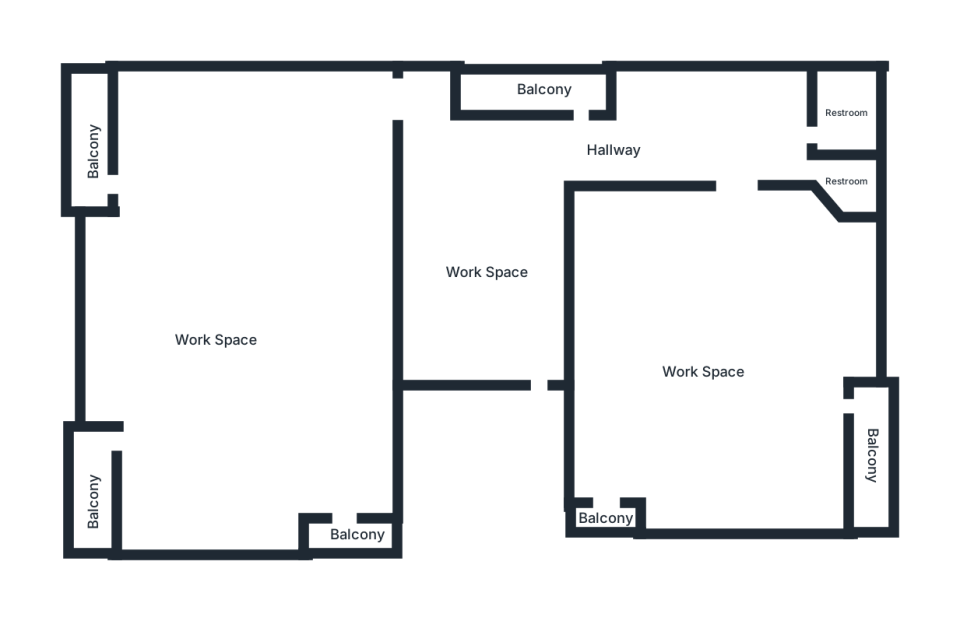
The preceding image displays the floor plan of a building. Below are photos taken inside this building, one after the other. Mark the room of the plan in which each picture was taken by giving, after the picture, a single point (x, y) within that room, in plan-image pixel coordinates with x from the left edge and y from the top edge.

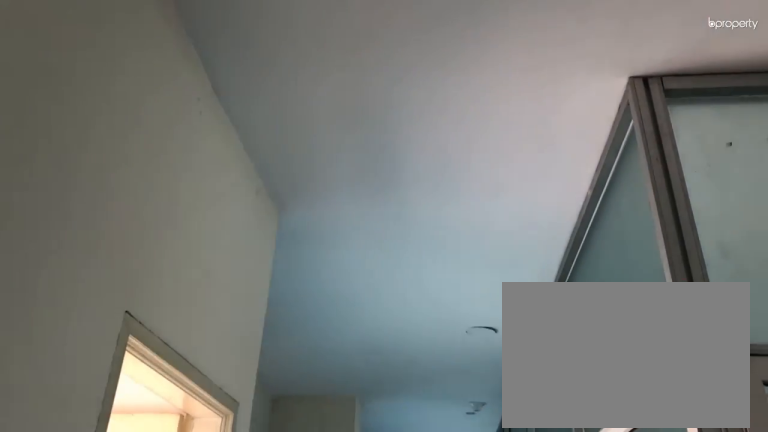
(485, 272)
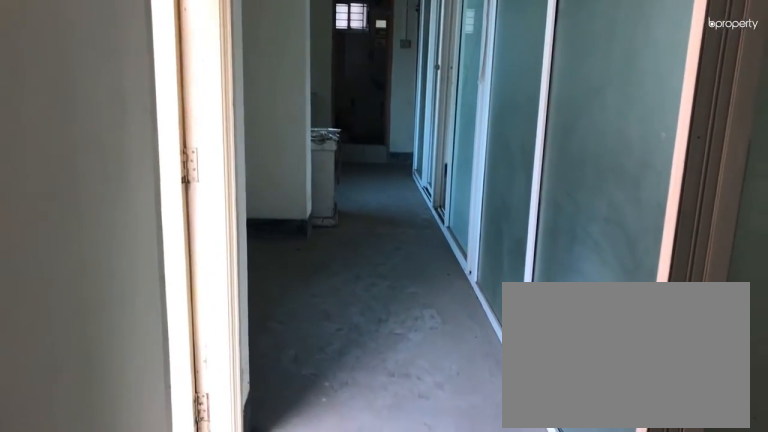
(485, 272)
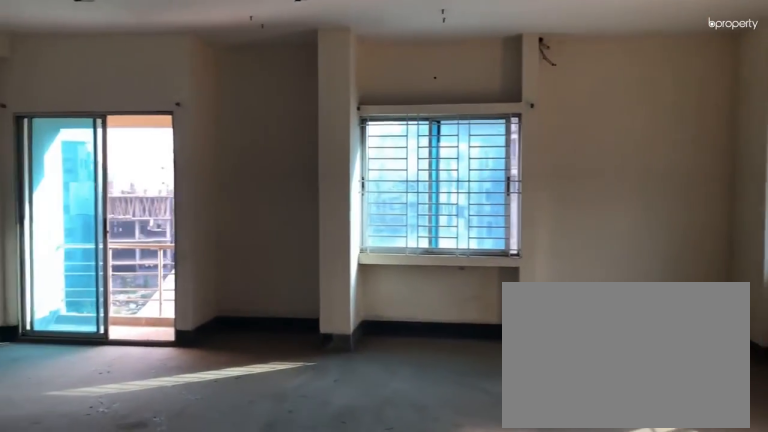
(216, 343)
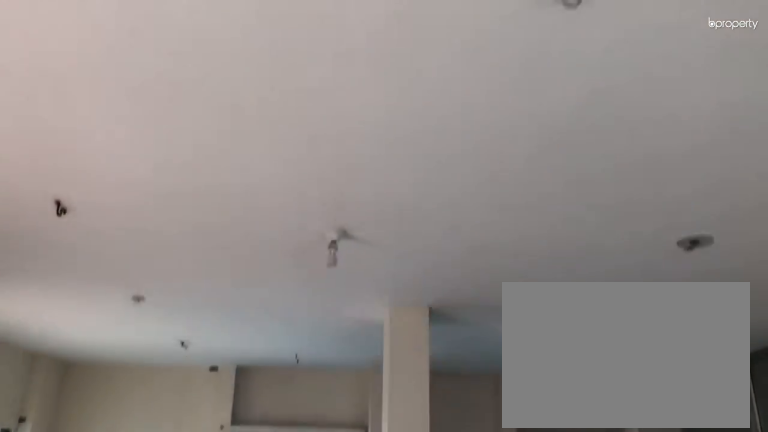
(216, 343)
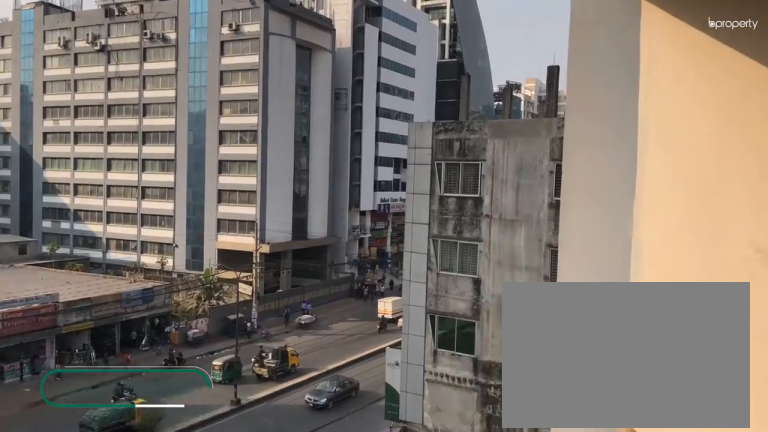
(89, 147)
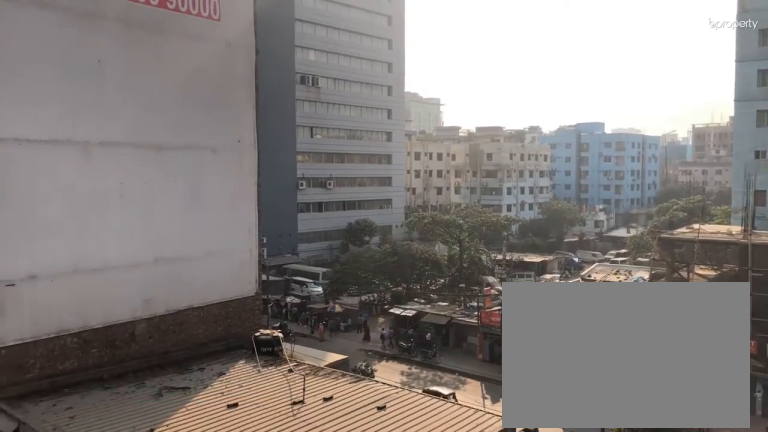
(97, 483)
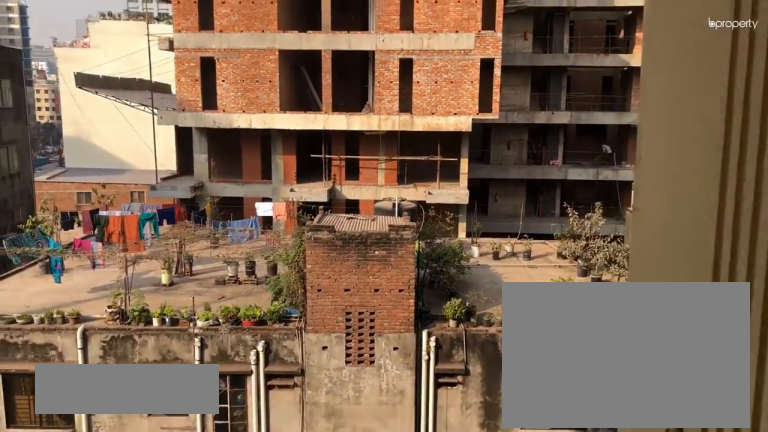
(551, 92)
